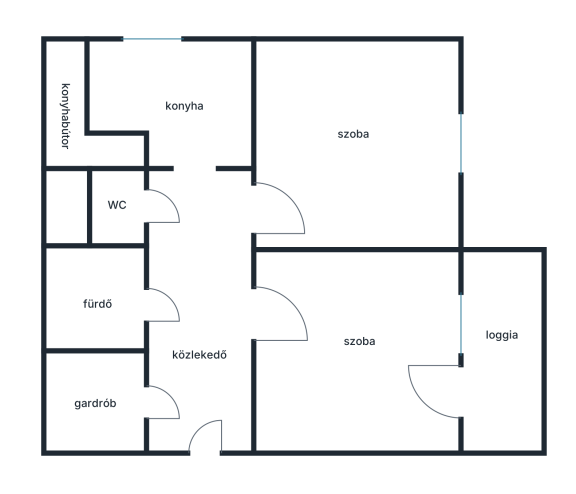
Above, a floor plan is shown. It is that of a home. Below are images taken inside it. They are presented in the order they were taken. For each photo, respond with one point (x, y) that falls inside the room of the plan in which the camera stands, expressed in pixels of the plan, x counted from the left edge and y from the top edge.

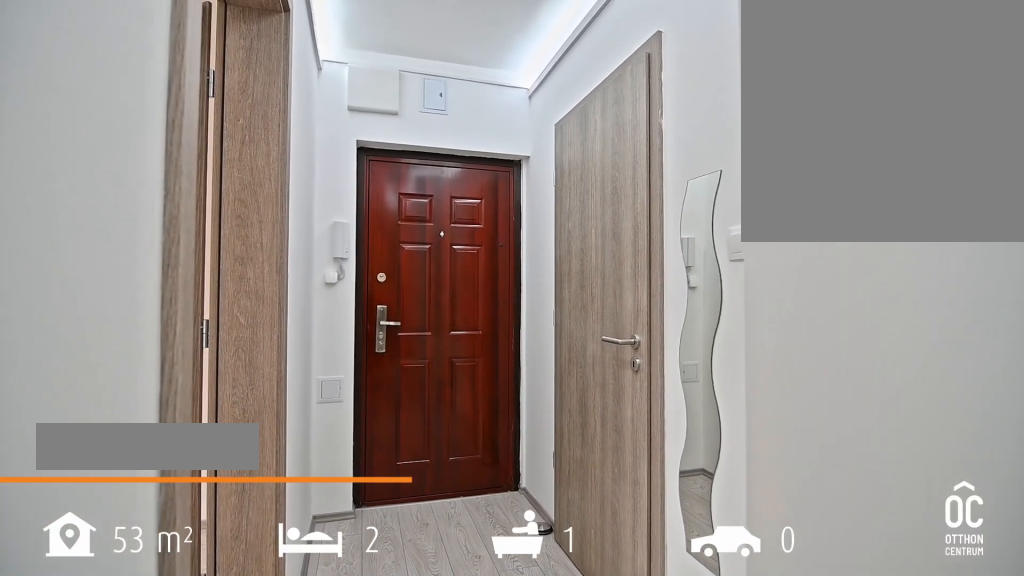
(205, 403)
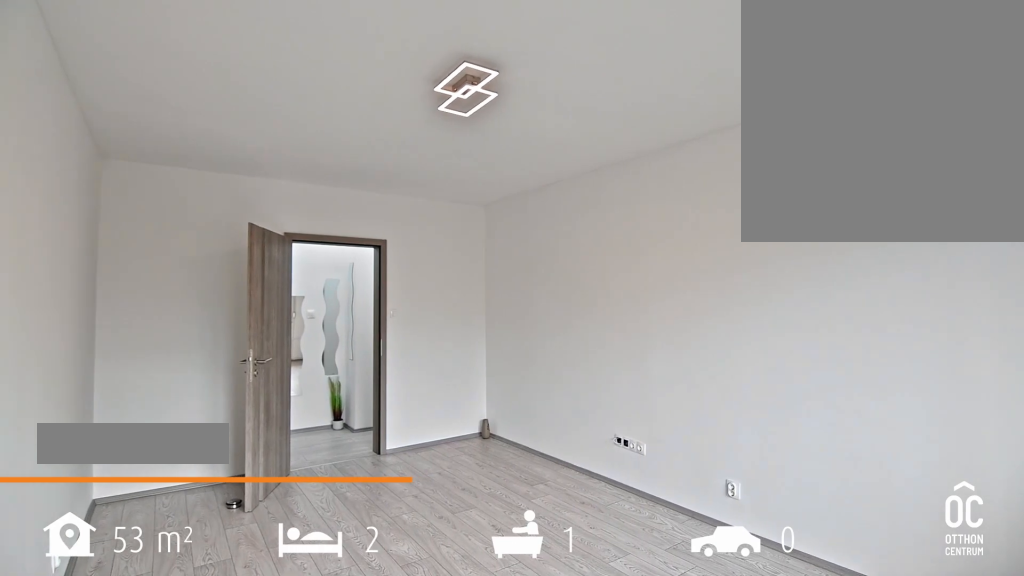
(367, 354)
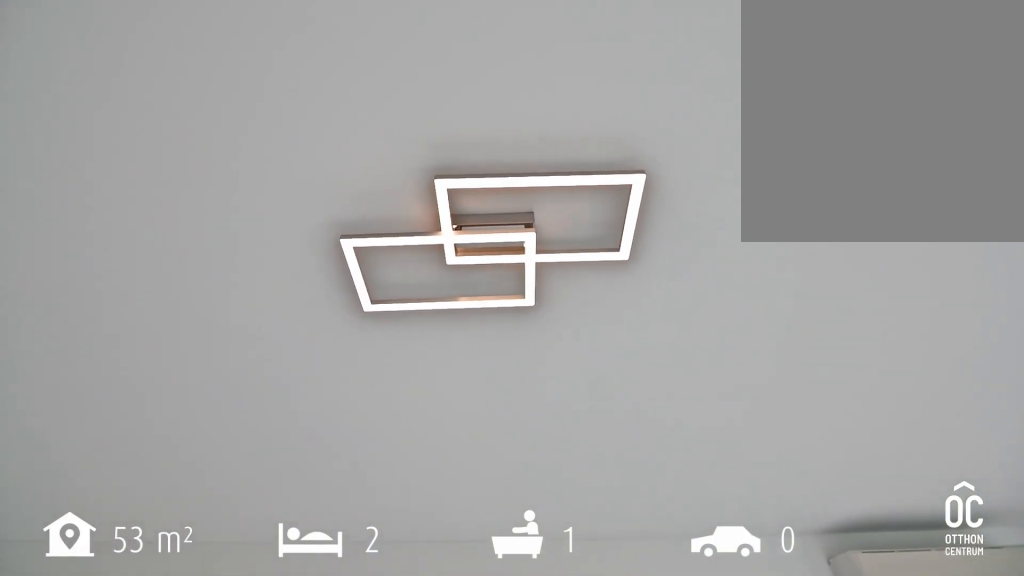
(367, 354)
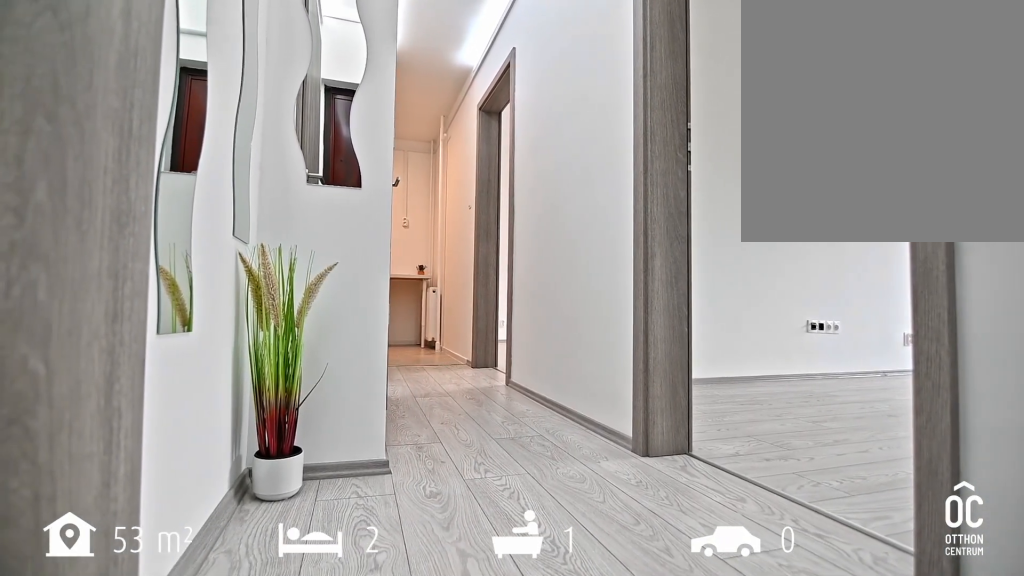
(205, 403)
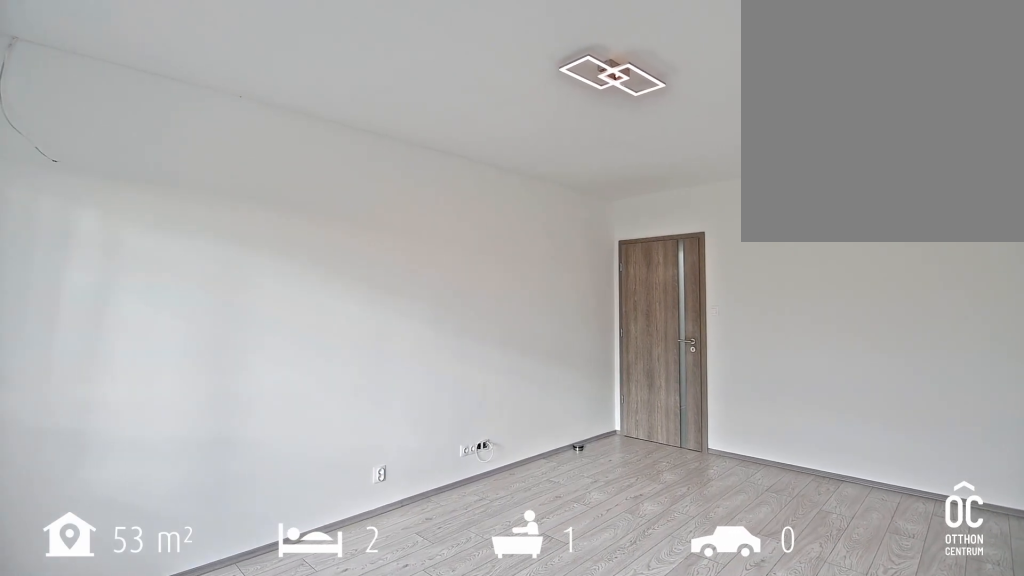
(352, 154)
